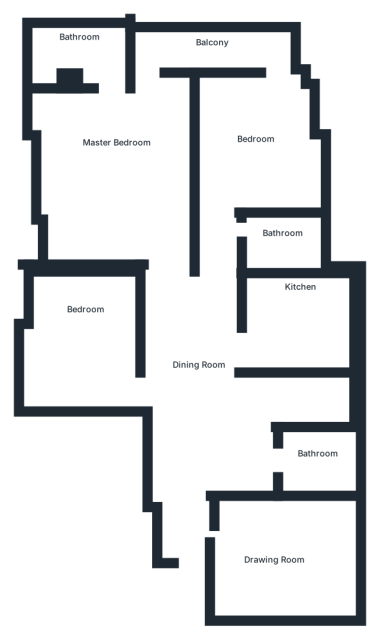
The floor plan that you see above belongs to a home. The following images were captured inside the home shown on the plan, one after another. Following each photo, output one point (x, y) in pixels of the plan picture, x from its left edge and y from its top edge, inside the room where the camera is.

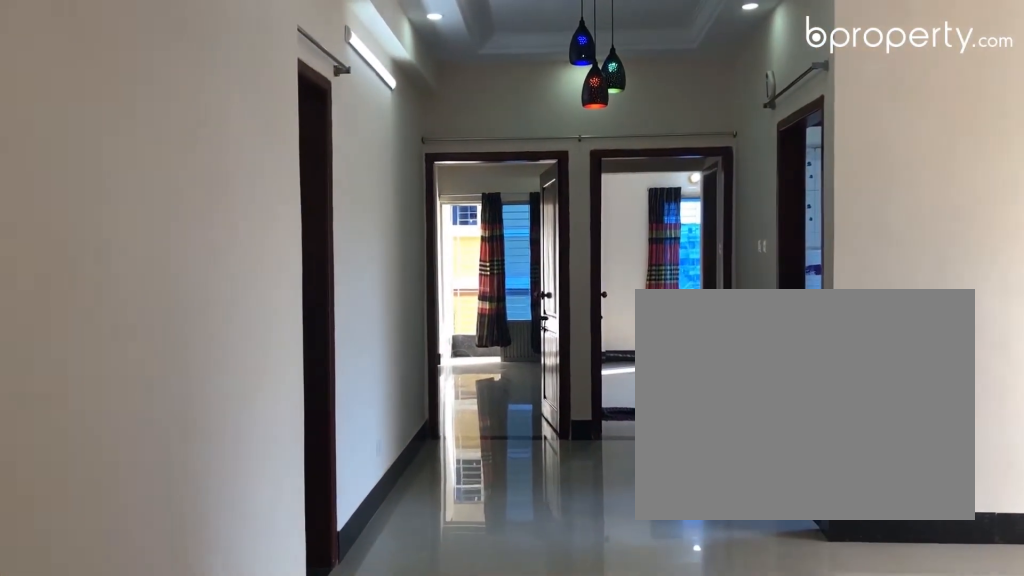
(194, 384)
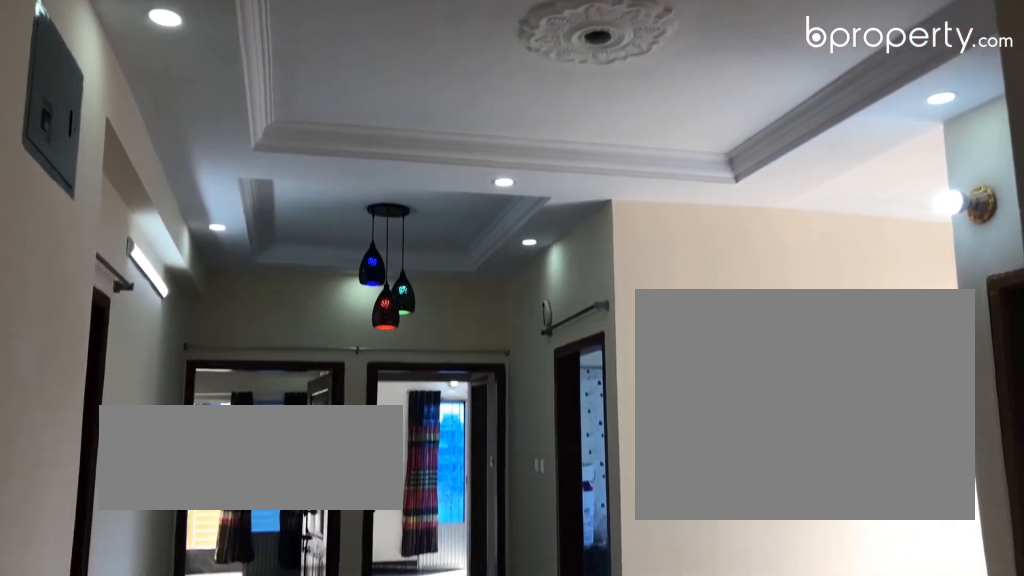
(193, 384)
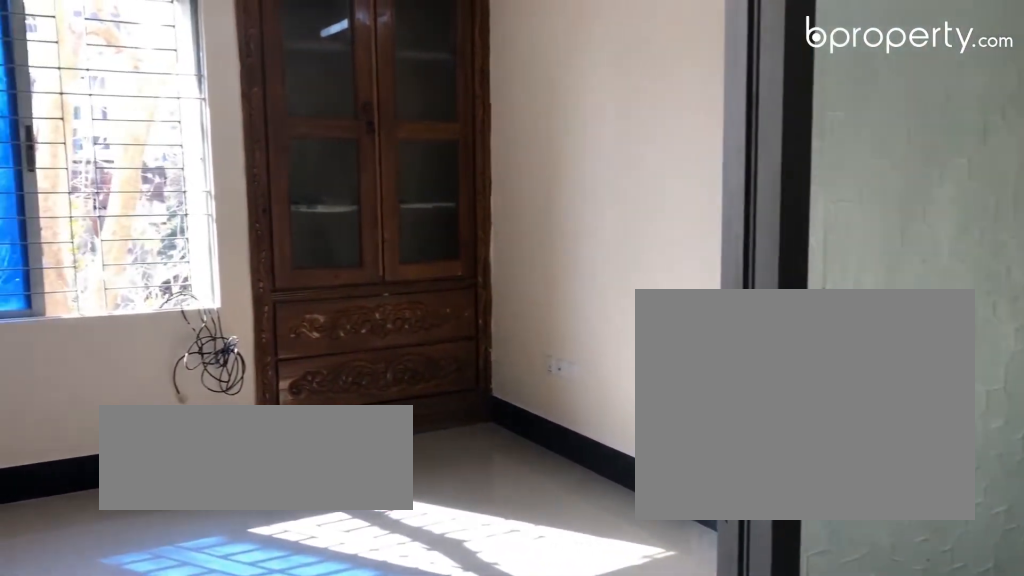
(275, 555)
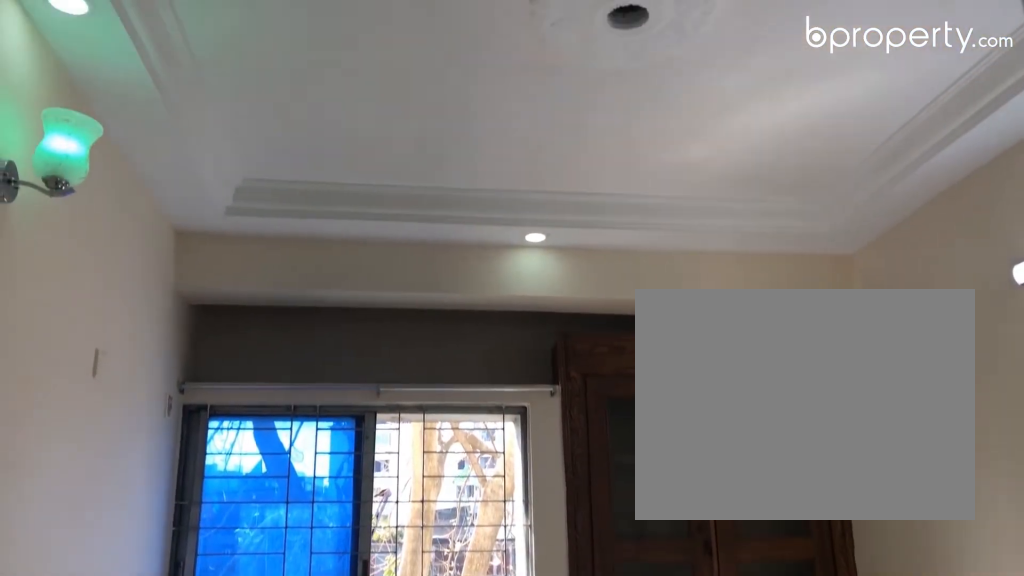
(275, 555)
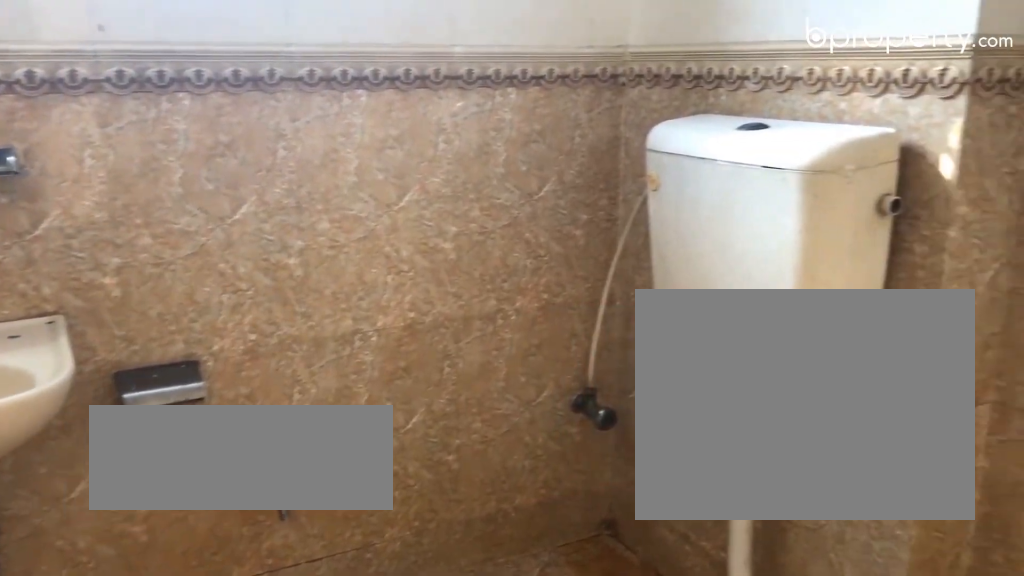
(321, 466)
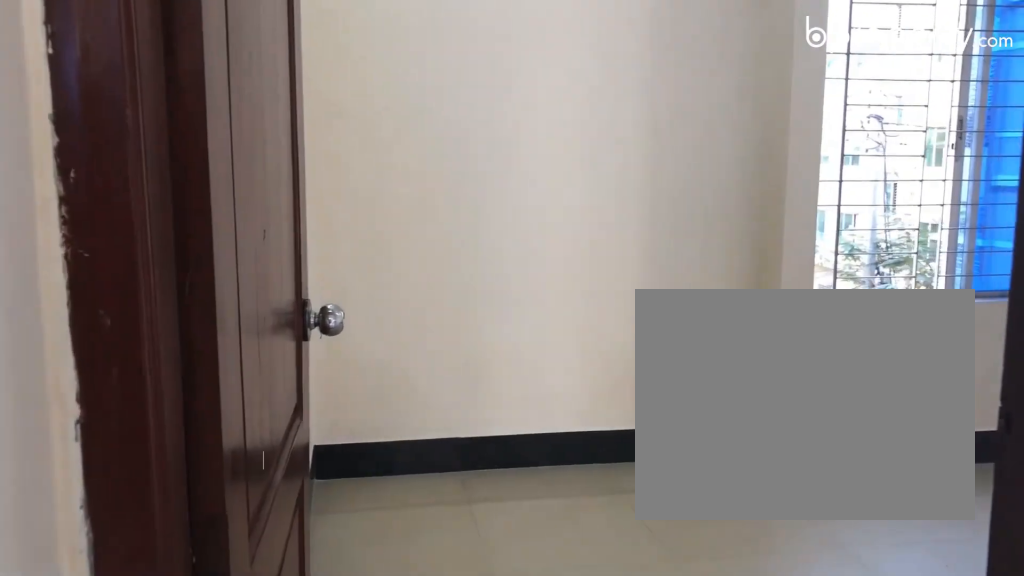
(175, 383)
